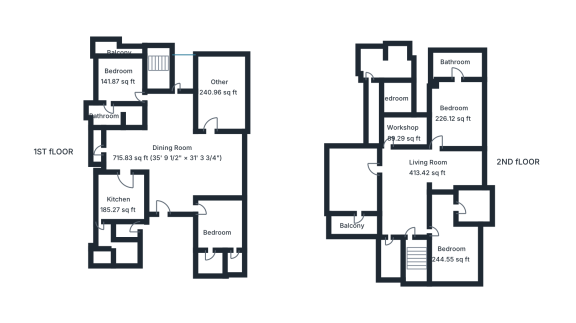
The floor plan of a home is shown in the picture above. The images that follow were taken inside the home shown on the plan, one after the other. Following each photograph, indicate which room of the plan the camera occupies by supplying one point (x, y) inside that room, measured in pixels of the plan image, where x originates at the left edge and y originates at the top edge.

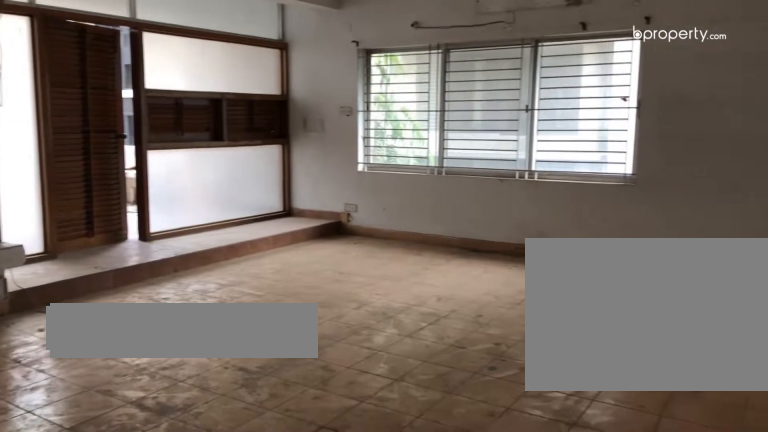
(164, 153)
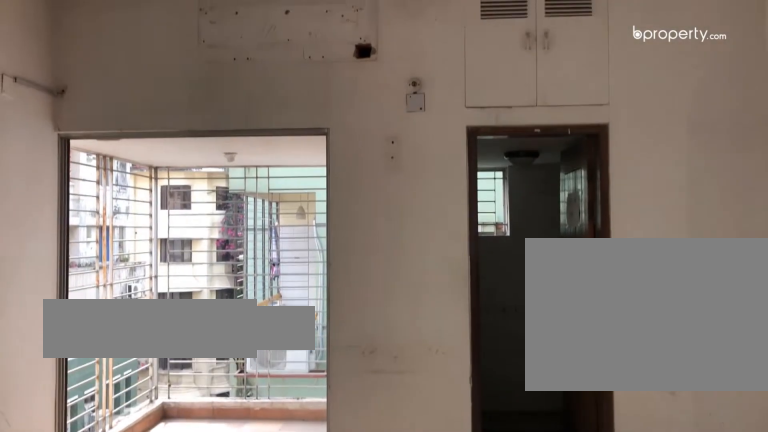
(218, 220)
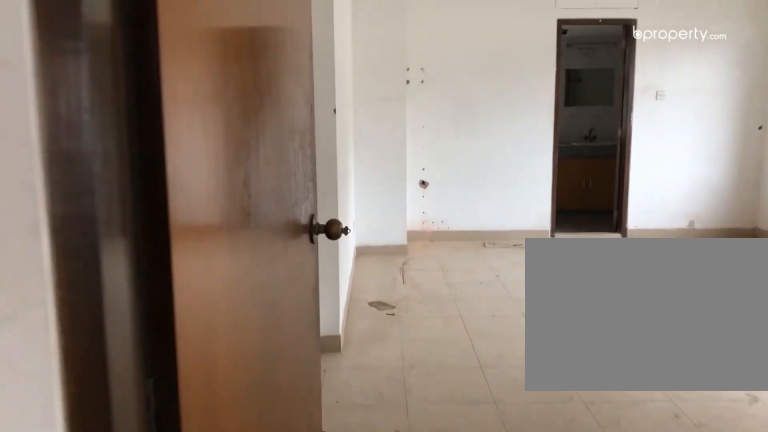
(450, 127)
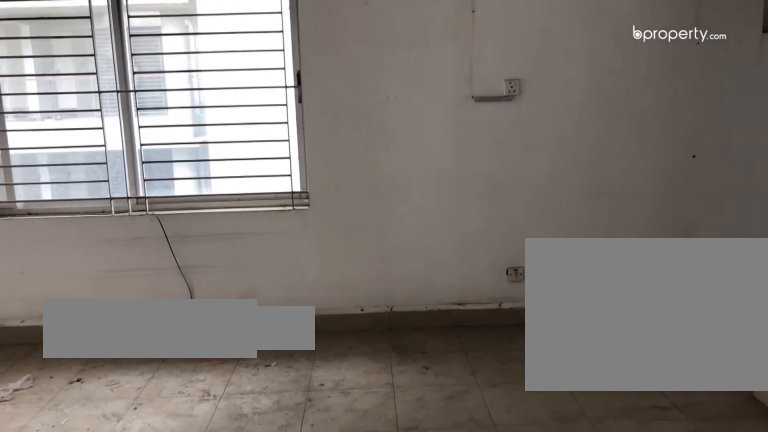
(372, 182)
